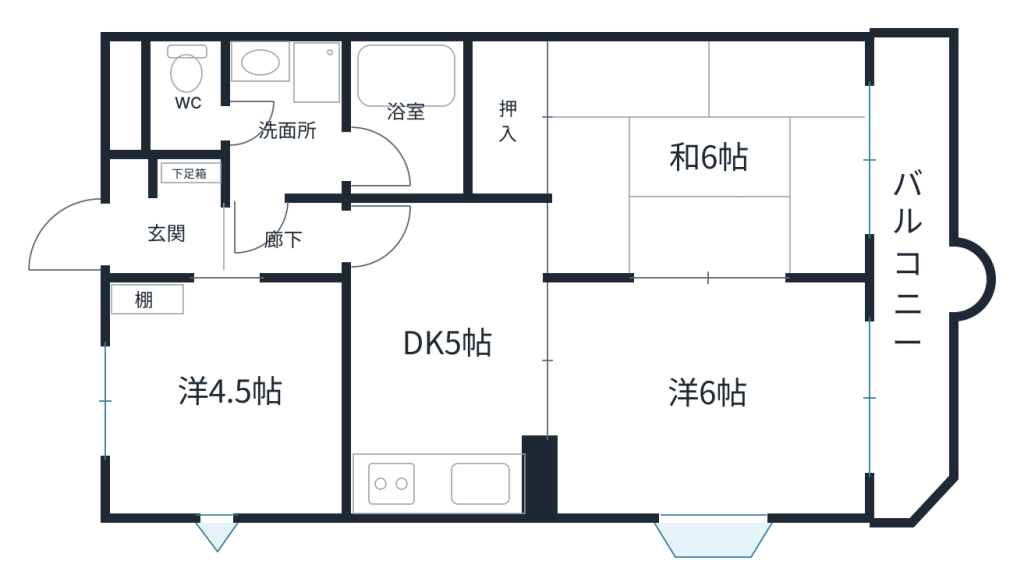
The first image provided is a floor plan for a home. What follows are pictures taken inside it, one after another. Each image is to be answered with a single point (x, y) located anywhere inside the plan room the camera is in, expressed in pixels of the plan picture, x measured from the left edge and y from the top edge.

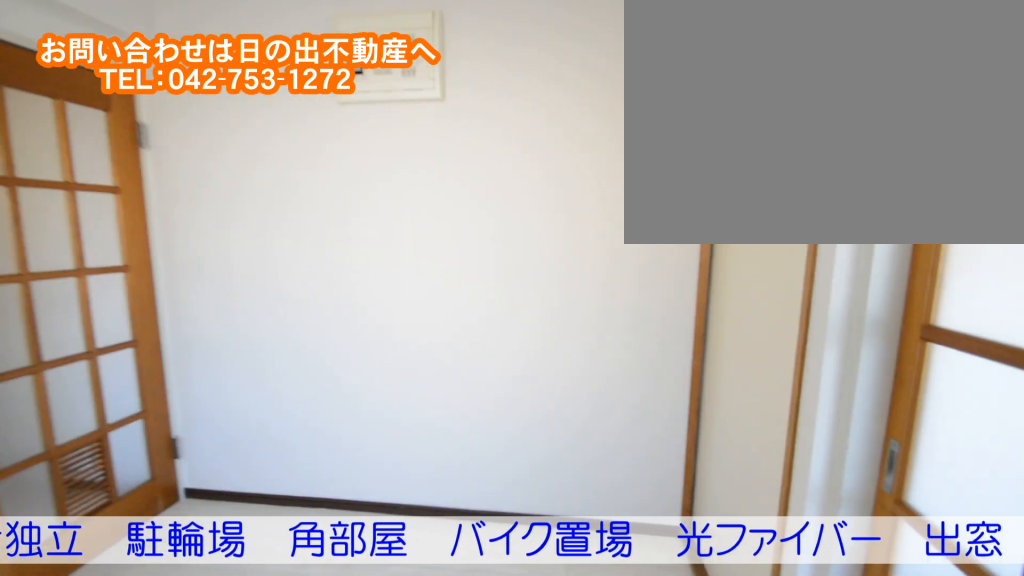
(458, 389)
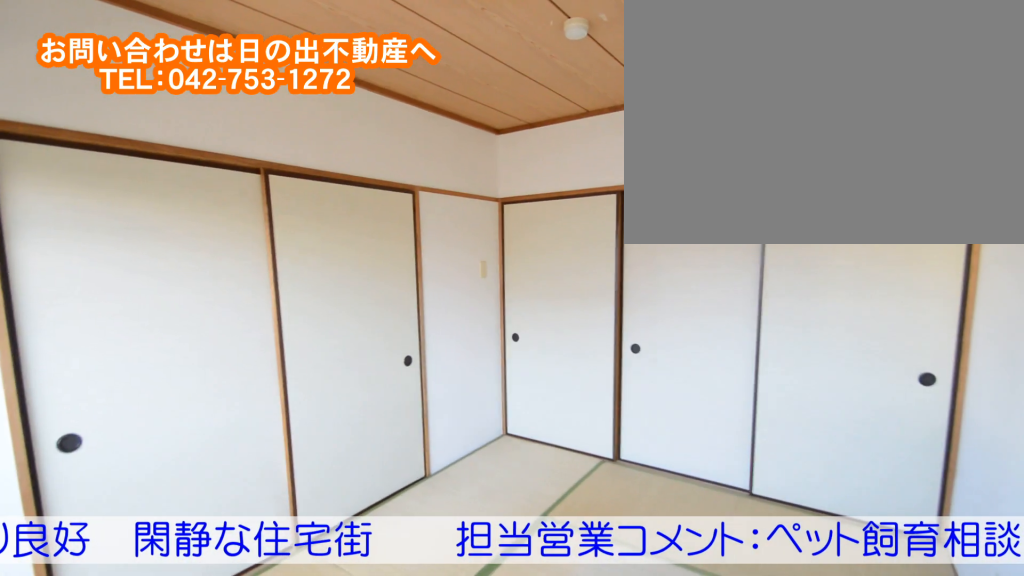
(702, 202)
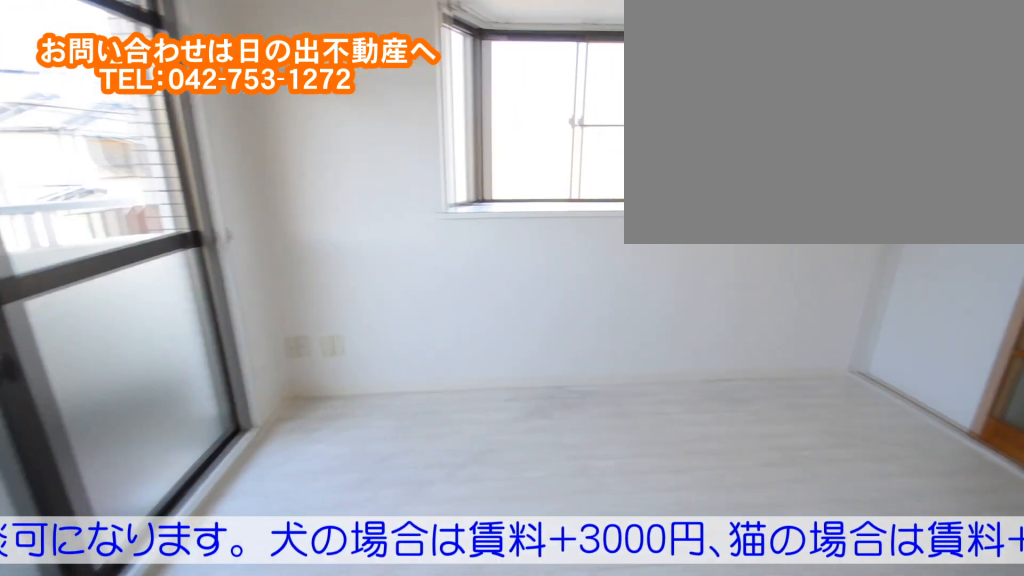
(717, 426)
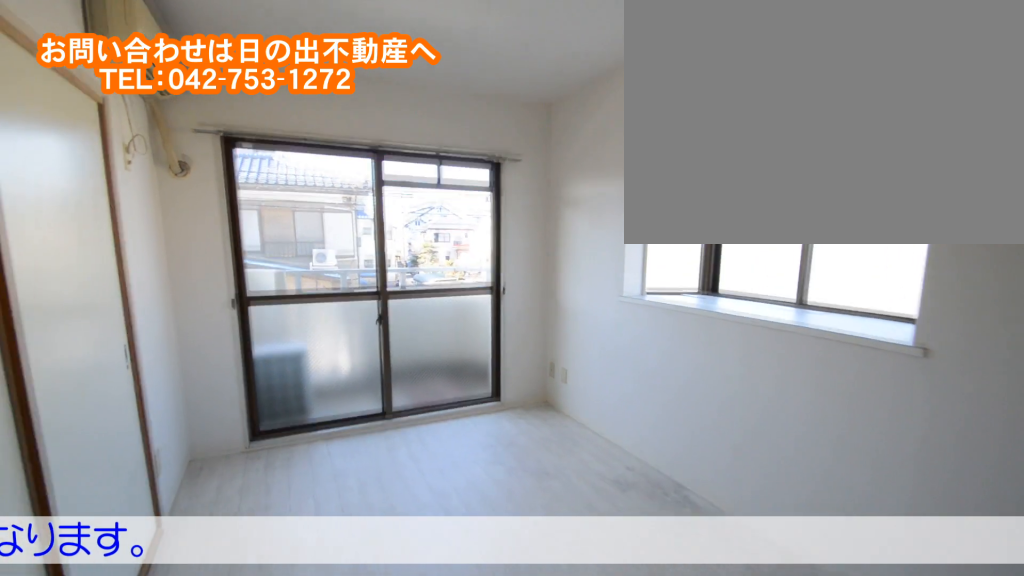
(717, 426)
